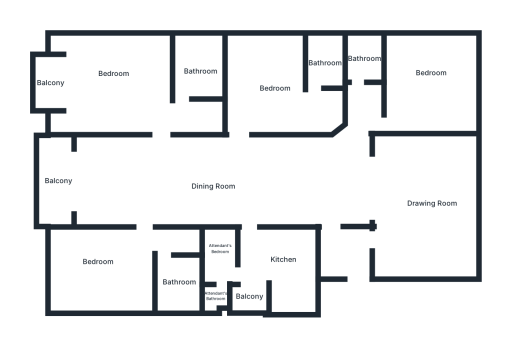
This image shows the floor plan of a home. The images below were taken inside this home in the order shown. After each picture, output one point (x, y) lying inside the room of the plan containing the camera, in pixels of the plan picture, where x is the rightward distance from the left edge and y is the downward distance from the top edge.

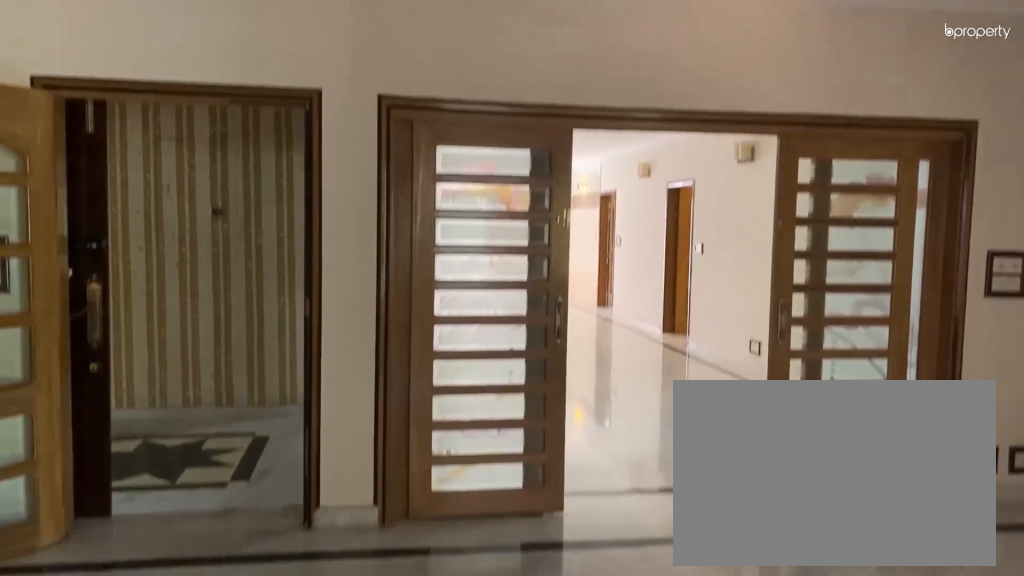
(423, 184)
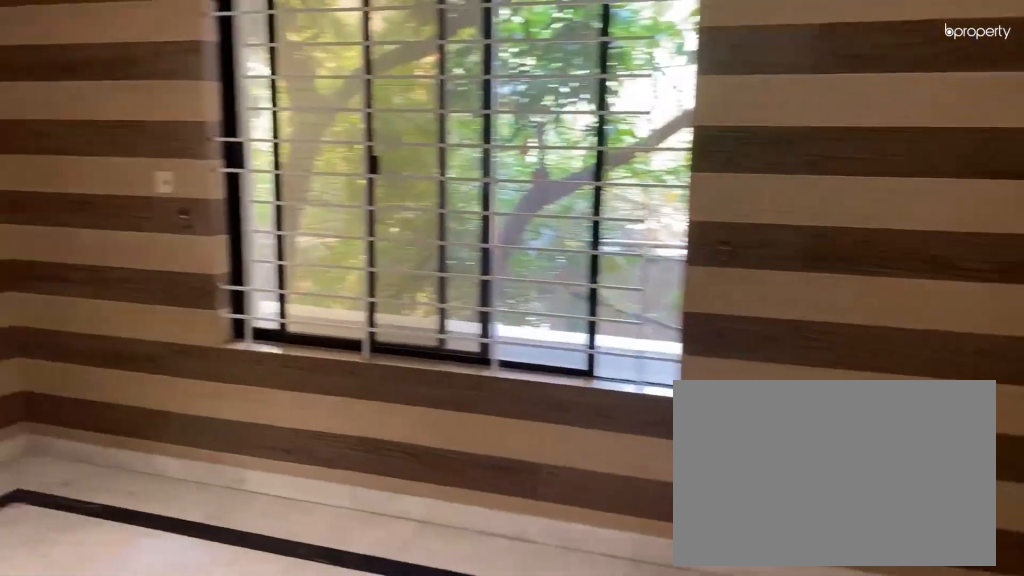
(430, 76)
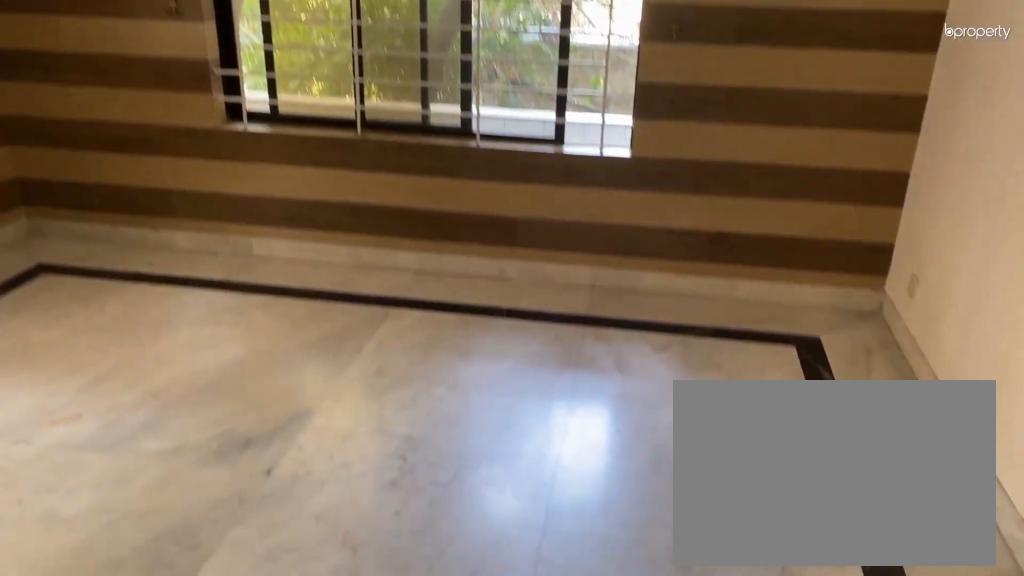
(430, 76)
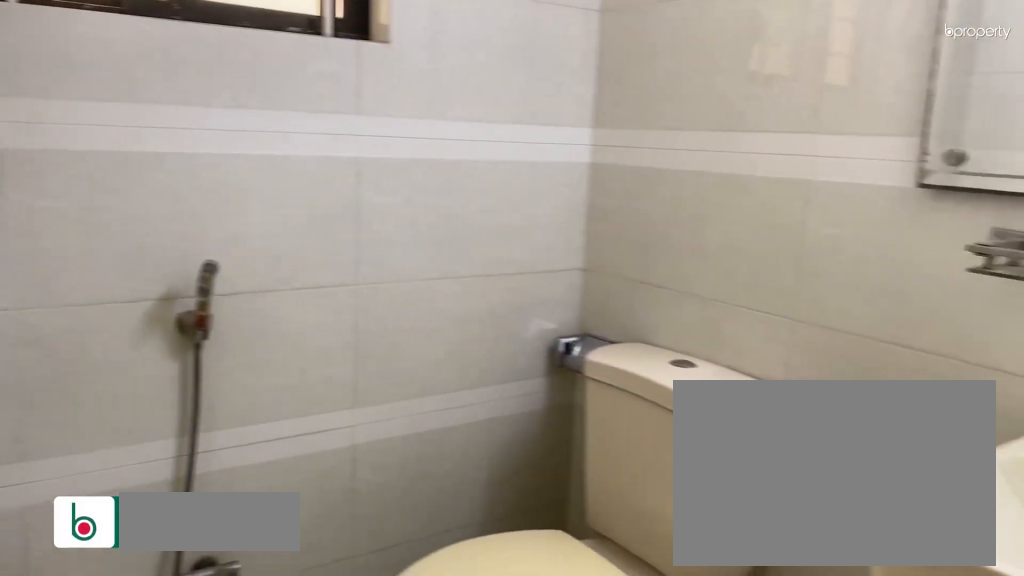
(362, 54)
